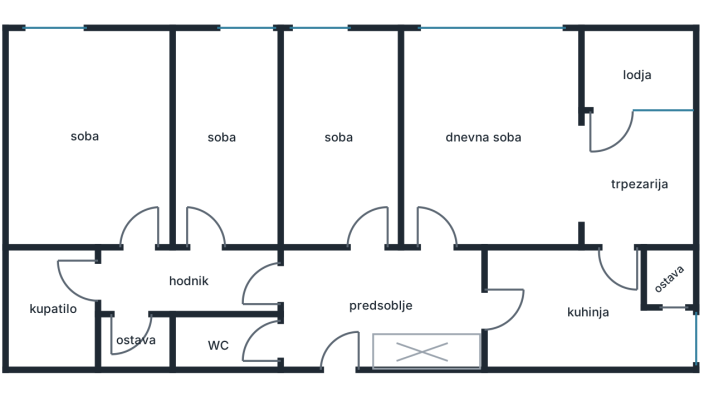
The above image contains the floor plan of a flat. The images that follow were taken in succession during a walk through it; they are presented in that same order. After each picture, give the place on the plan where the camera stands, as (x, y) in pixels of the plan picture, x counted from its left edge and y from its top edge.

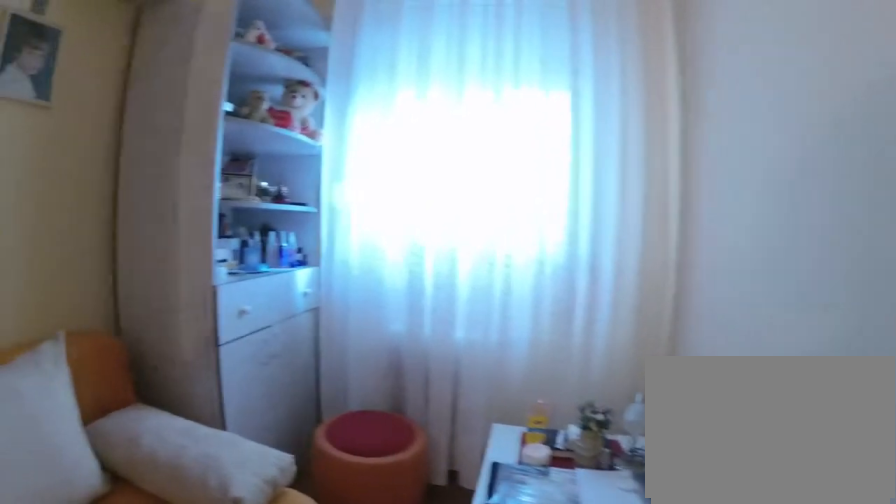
(239, 139)
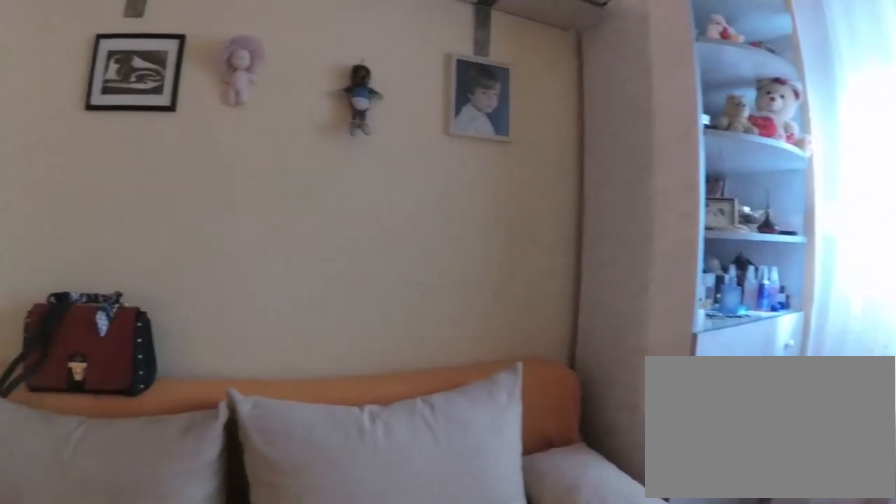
(253, 128)
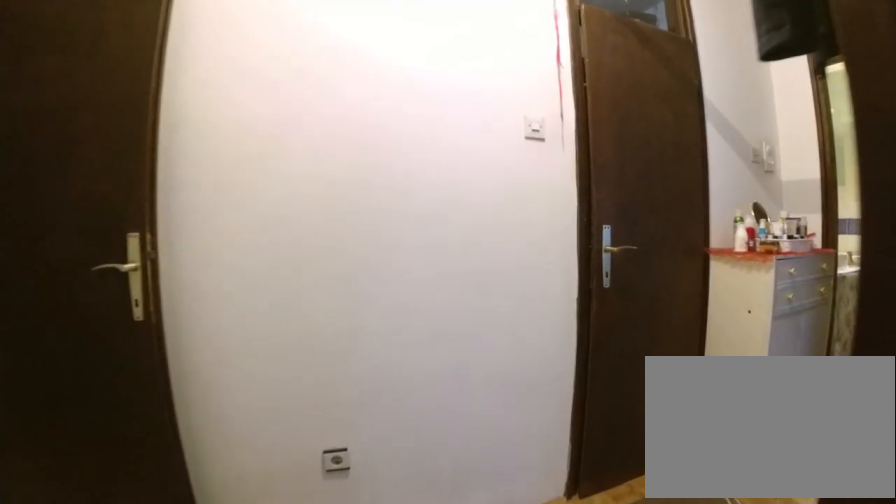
(219, 218)
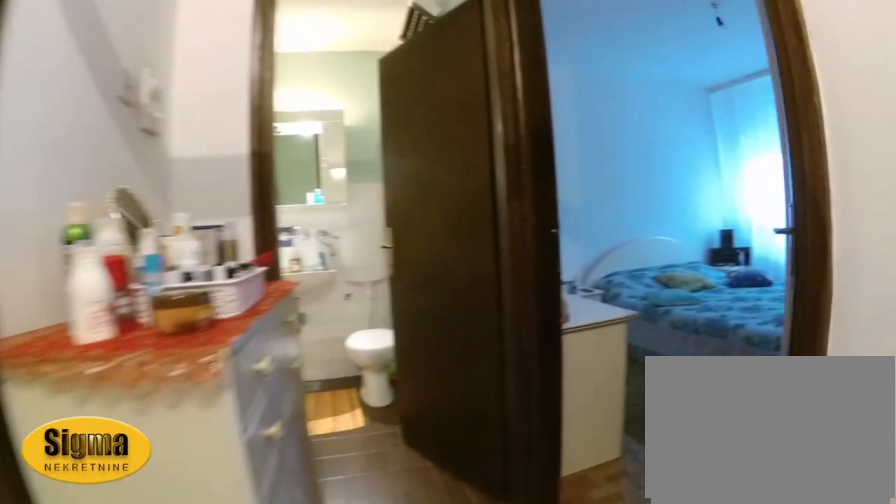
(181, 288)
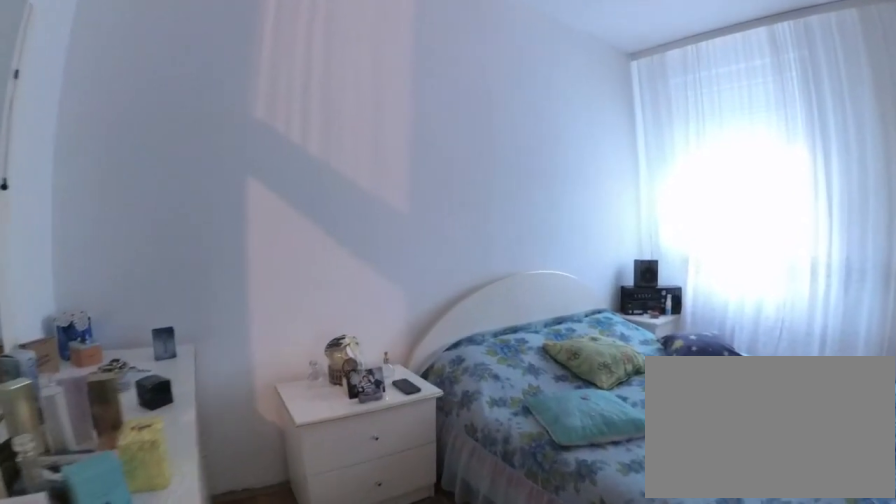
(123, 221)
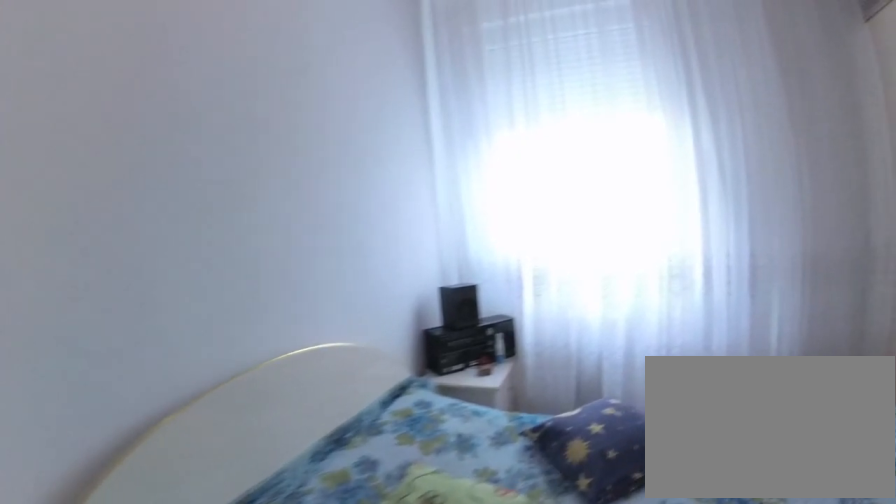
(68, 166)
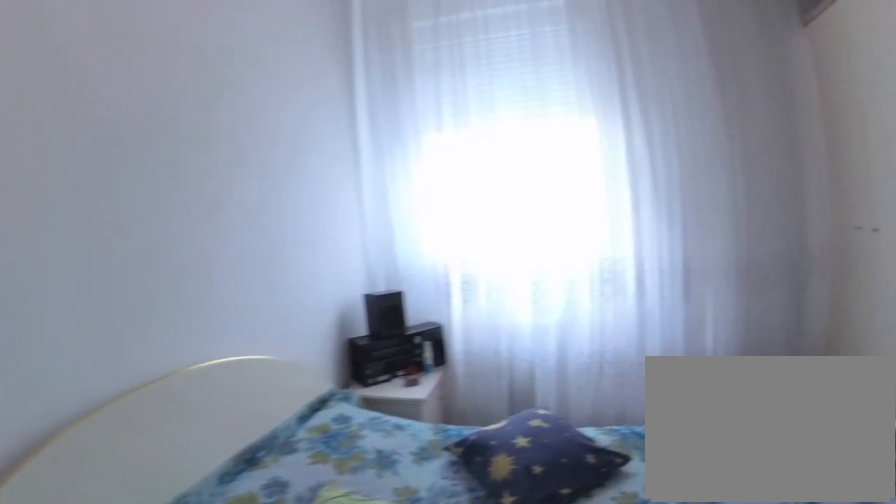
(66, 168)
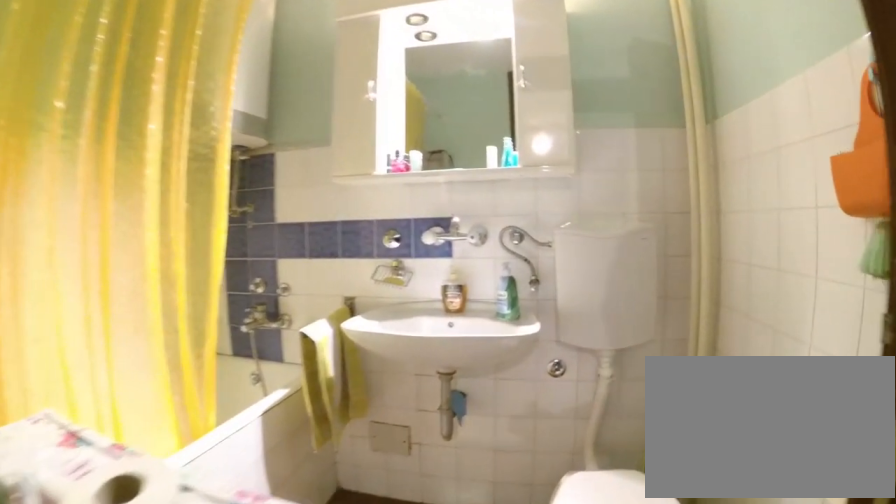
(102, 272)
